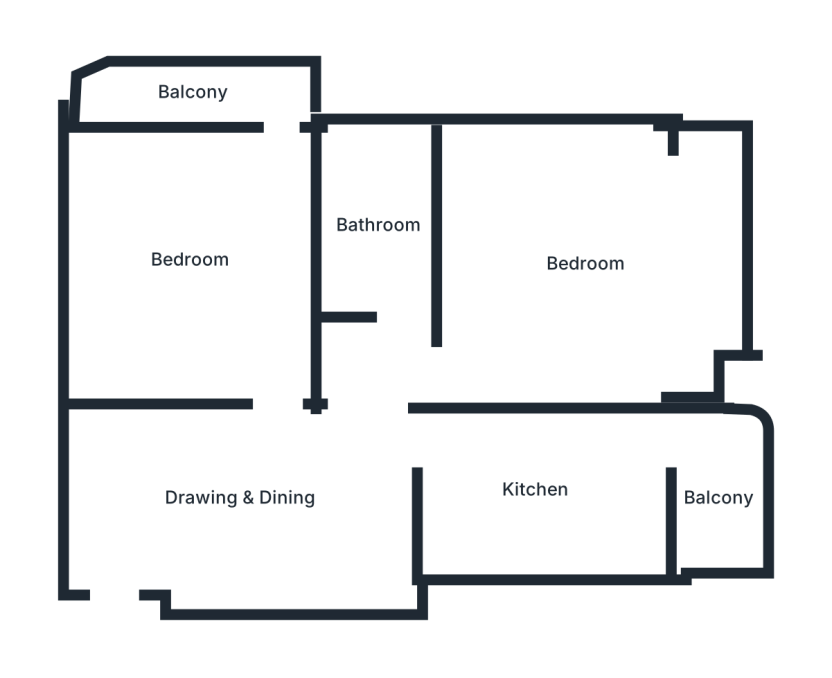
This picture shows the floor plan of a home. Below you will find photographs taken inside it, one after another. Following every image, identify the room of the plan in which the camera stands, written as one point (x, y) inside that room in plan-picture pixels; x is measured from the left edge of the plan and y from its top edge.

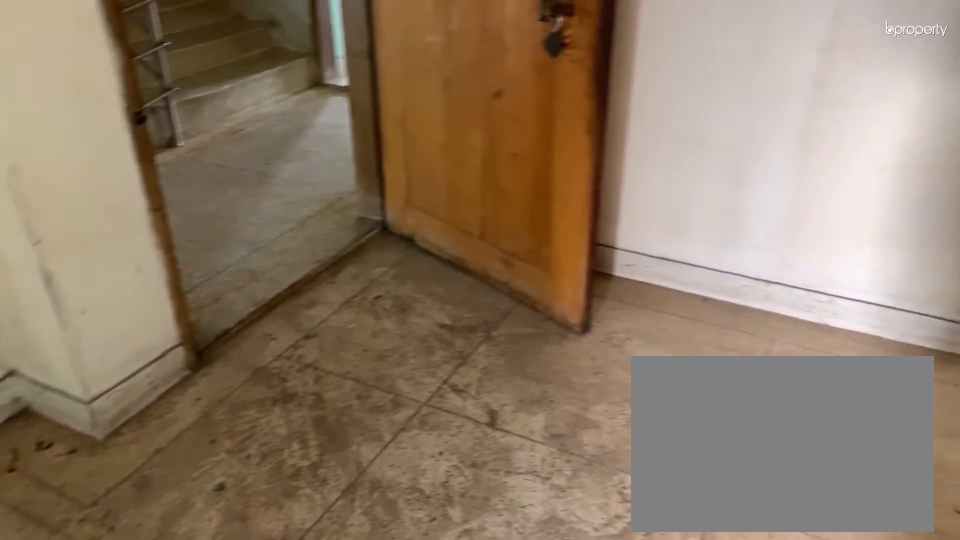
(246, 495)
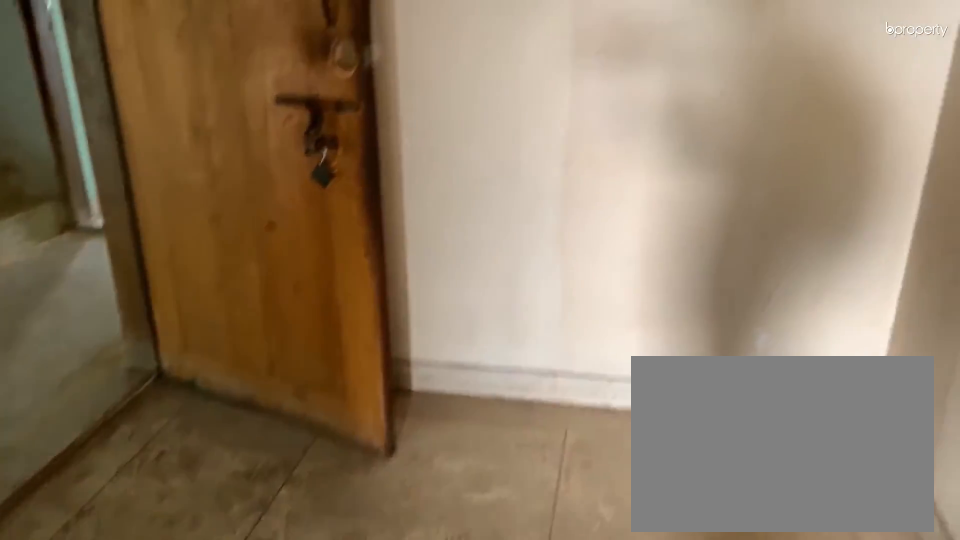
(246, 495)
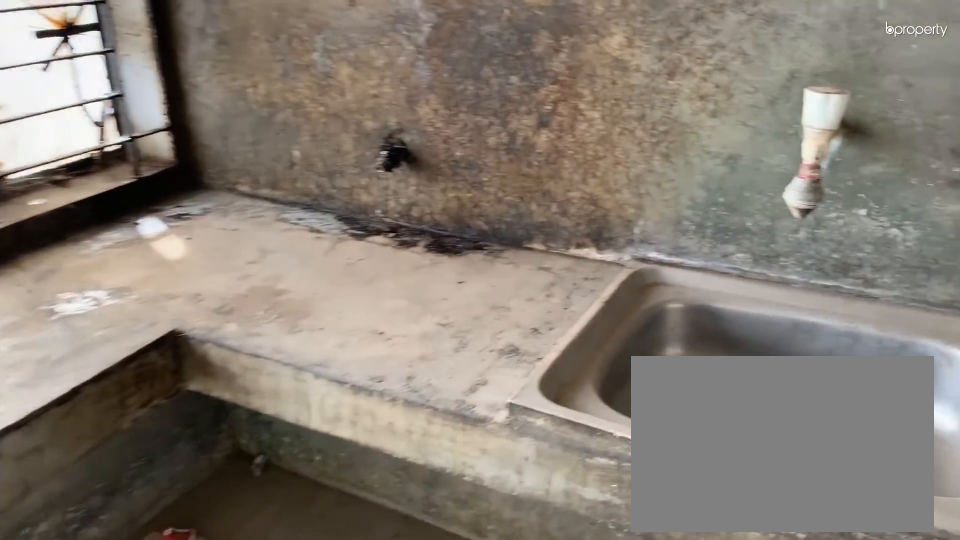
(534, 491)
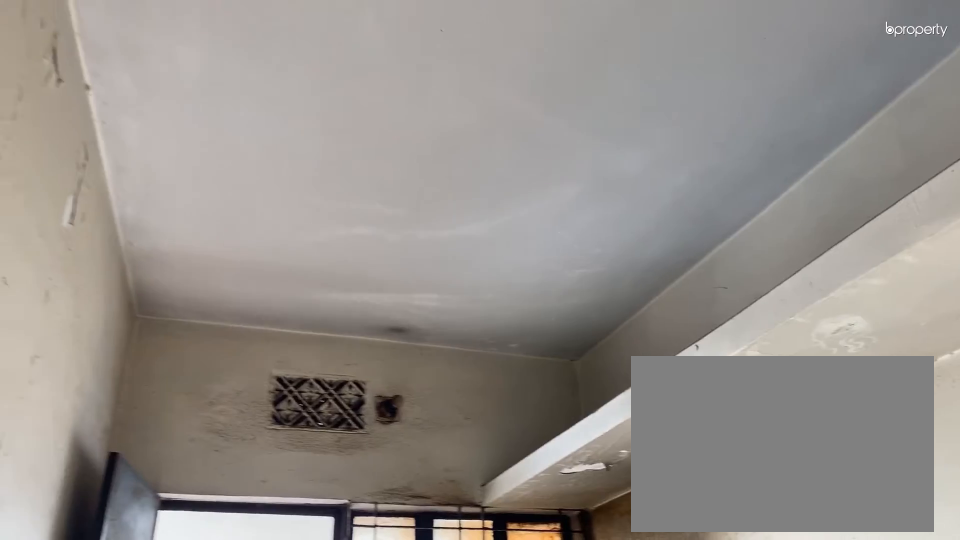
(534, 491)
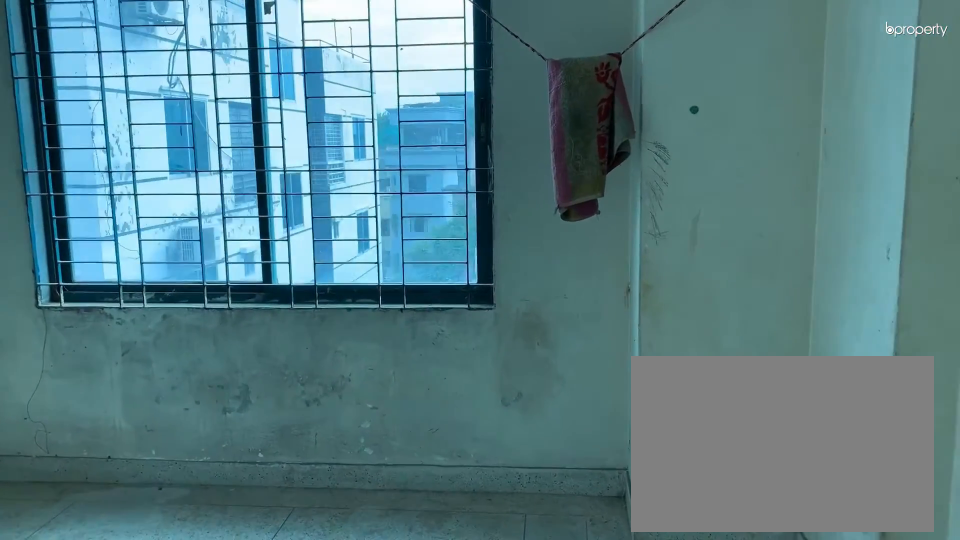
(582, 263)
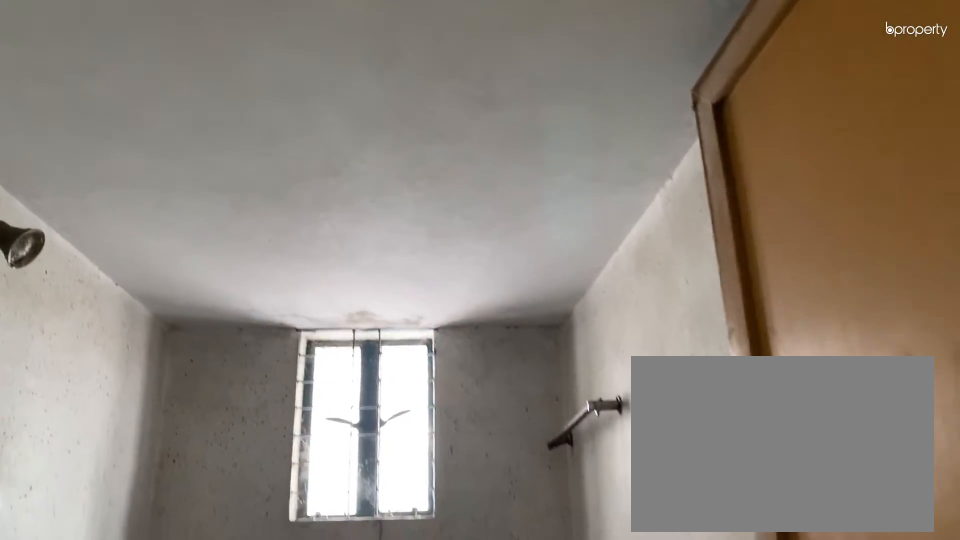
(380, 226)
